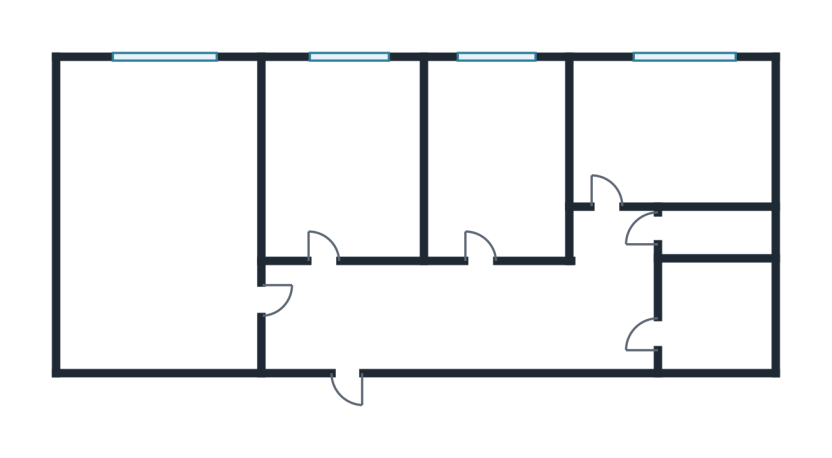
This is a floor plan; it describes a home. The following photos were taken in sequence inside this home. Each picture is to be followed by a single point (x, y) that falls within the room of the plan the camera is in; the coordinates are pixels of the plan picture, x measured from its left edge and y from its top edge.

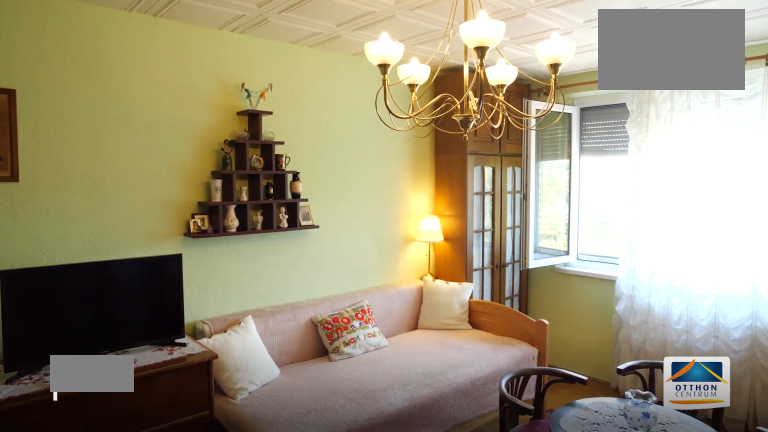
(150, 274)
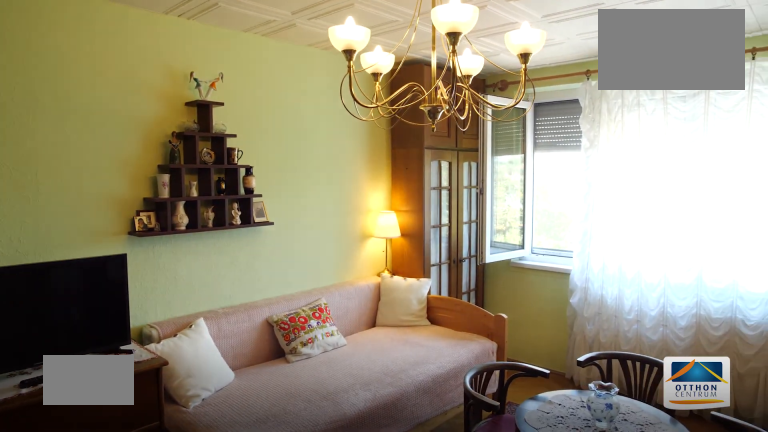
(149, 278)
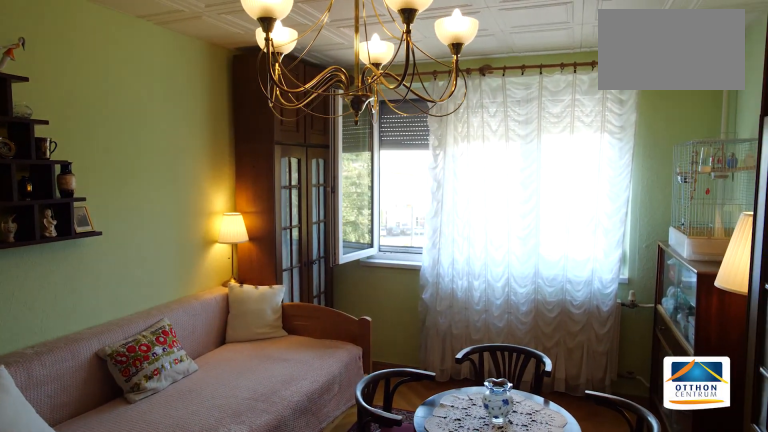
(149, 292)
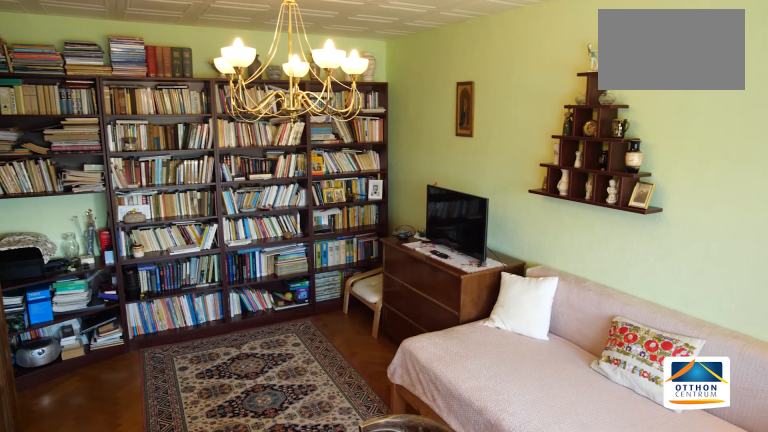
(151, 309)
